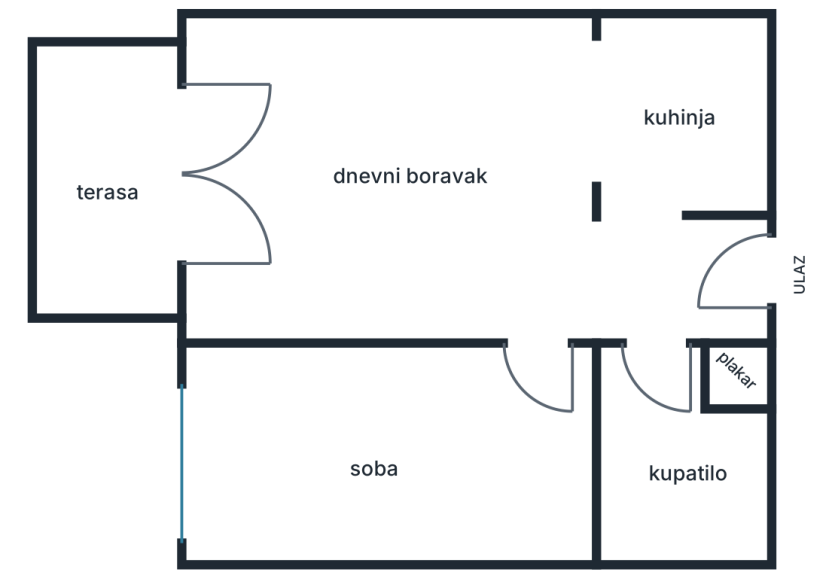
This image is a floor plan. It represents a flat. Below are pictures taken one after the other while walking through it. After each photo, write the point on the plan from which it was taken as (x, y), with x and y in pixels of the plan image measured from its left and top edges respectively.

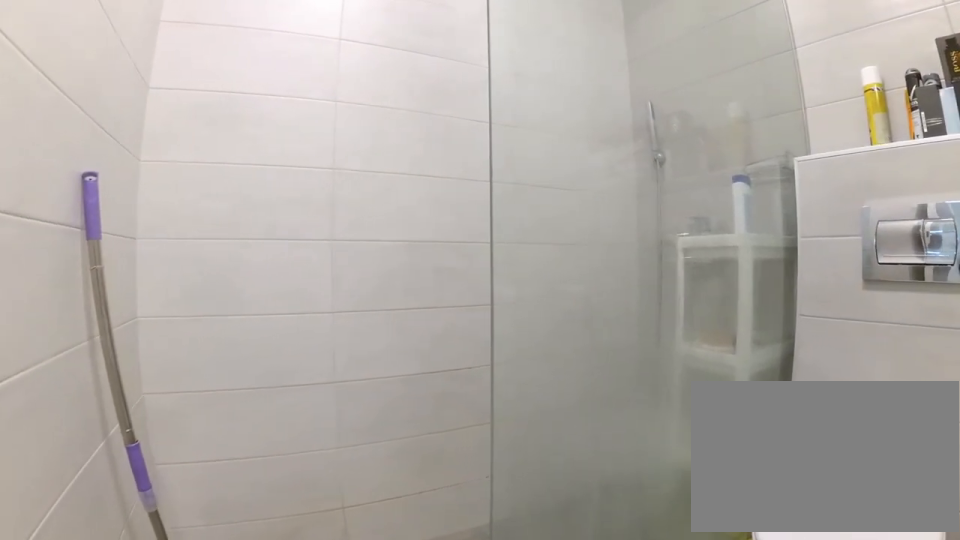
(651, 467)
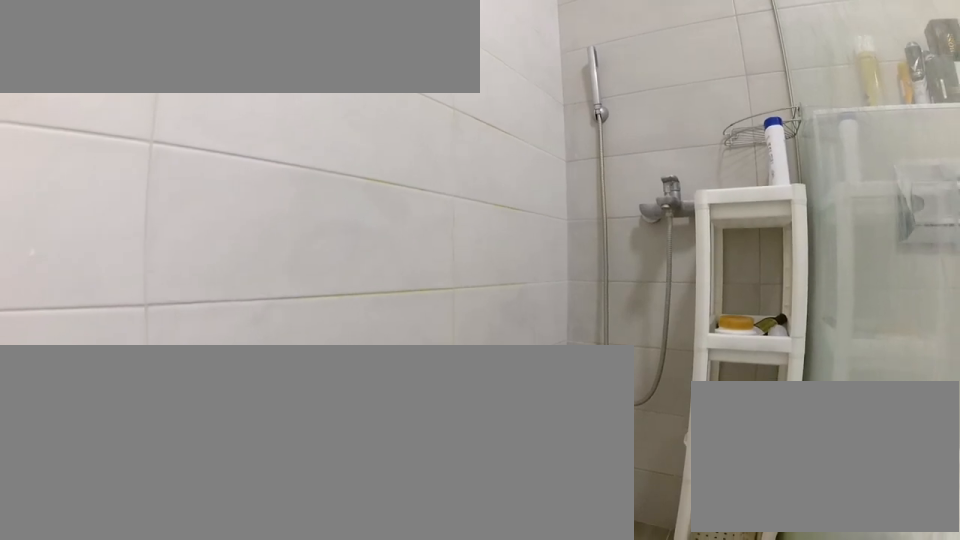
(739, 443)
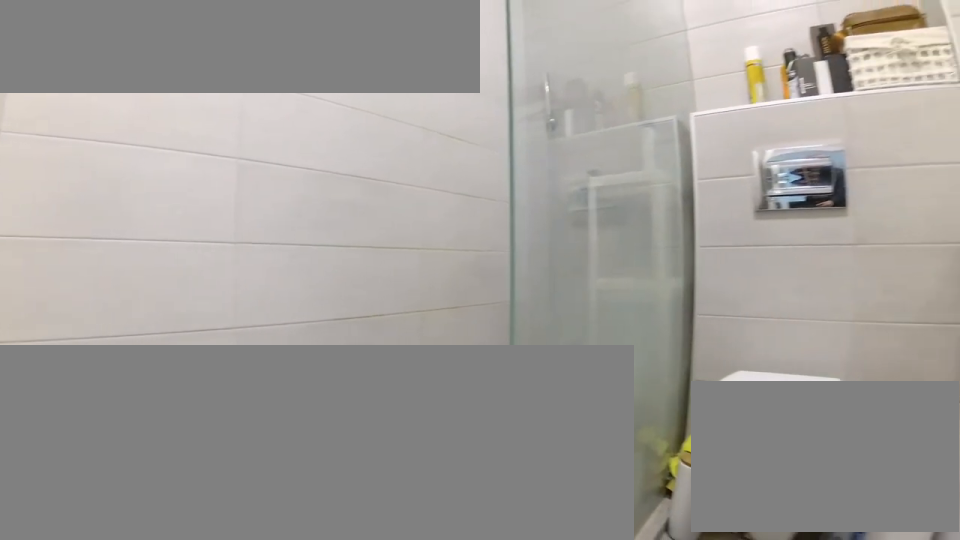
(670, 455)
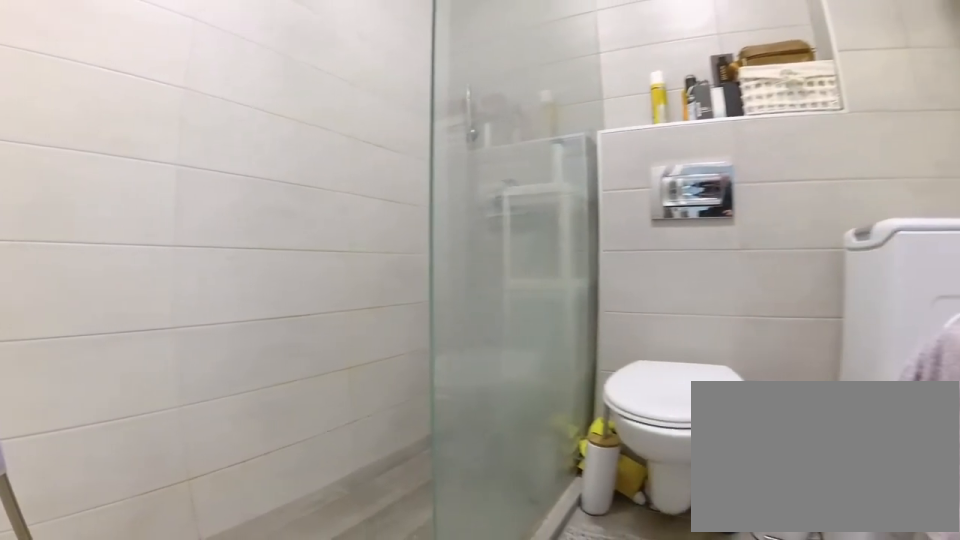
(665, 448)
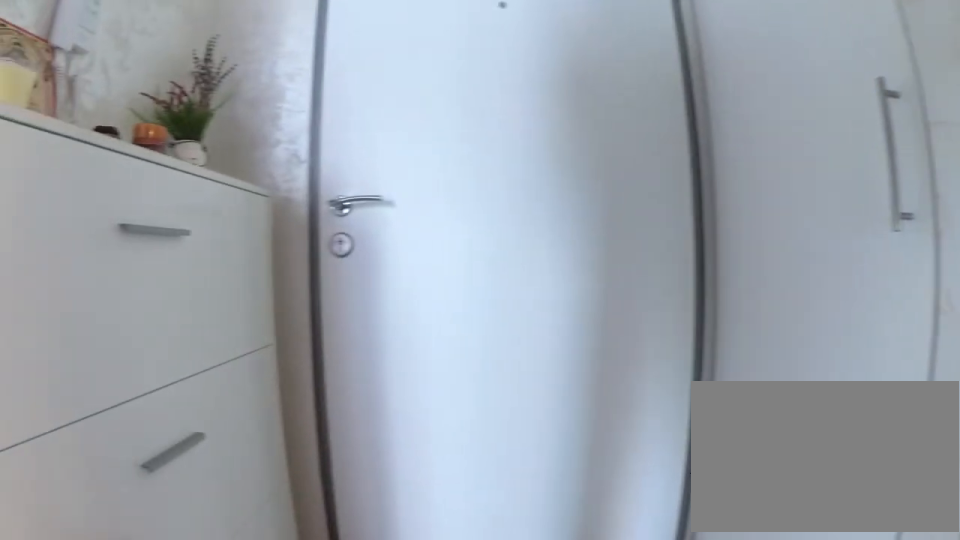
(611, 286)
